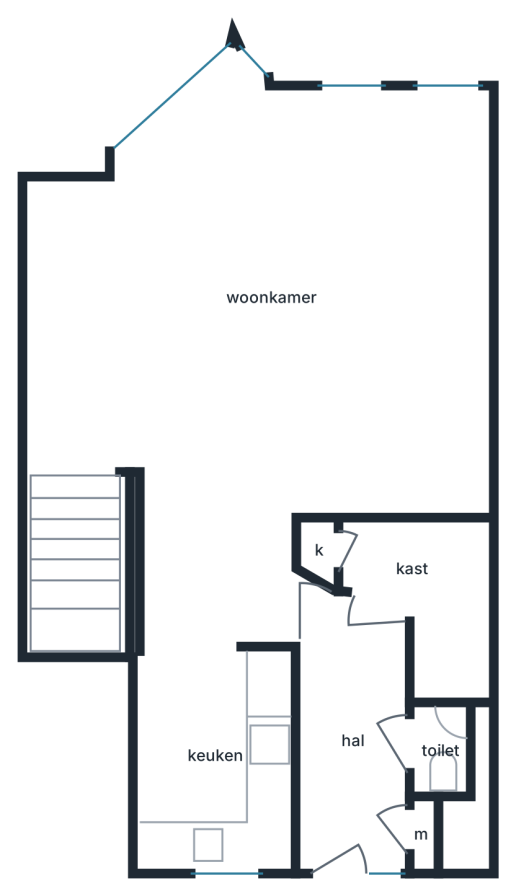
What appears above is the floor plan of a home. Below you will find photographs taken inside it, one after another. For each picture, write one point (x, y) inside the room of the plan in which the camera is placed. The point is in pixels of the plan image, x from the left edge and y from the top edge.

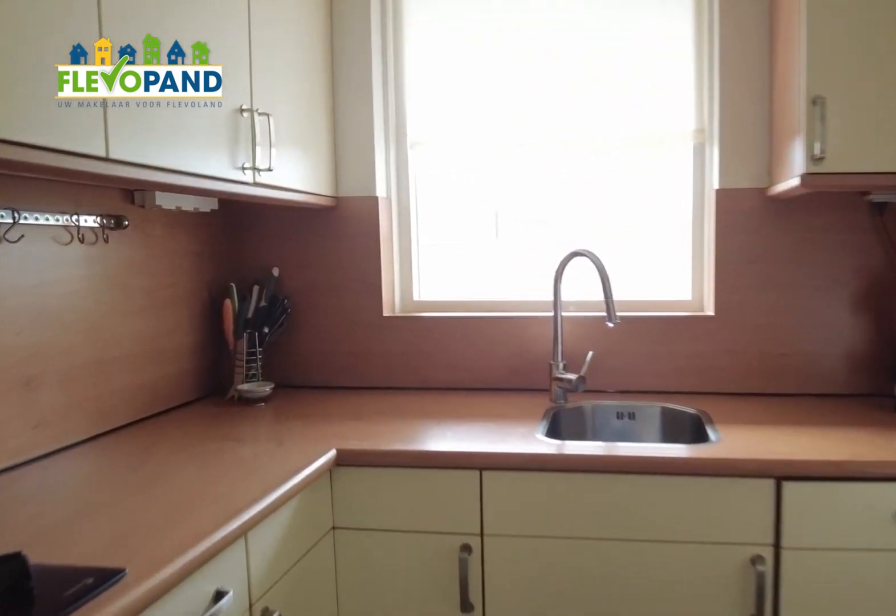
(216, 757)
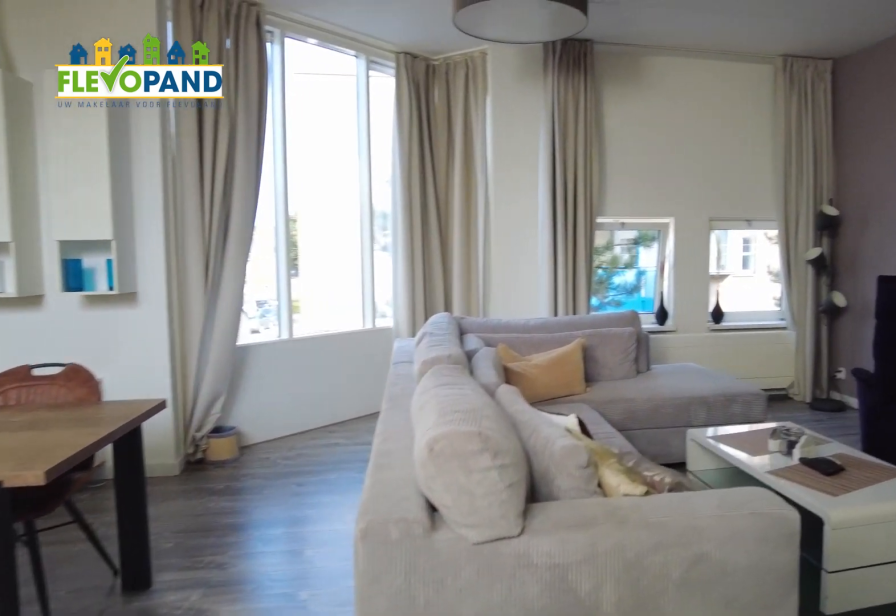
(270, 431)
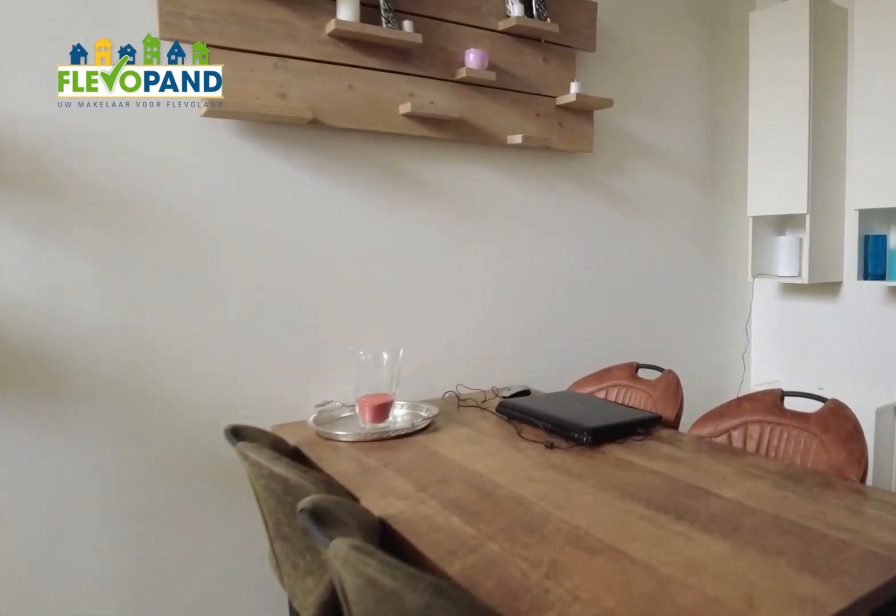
(270, 431)
